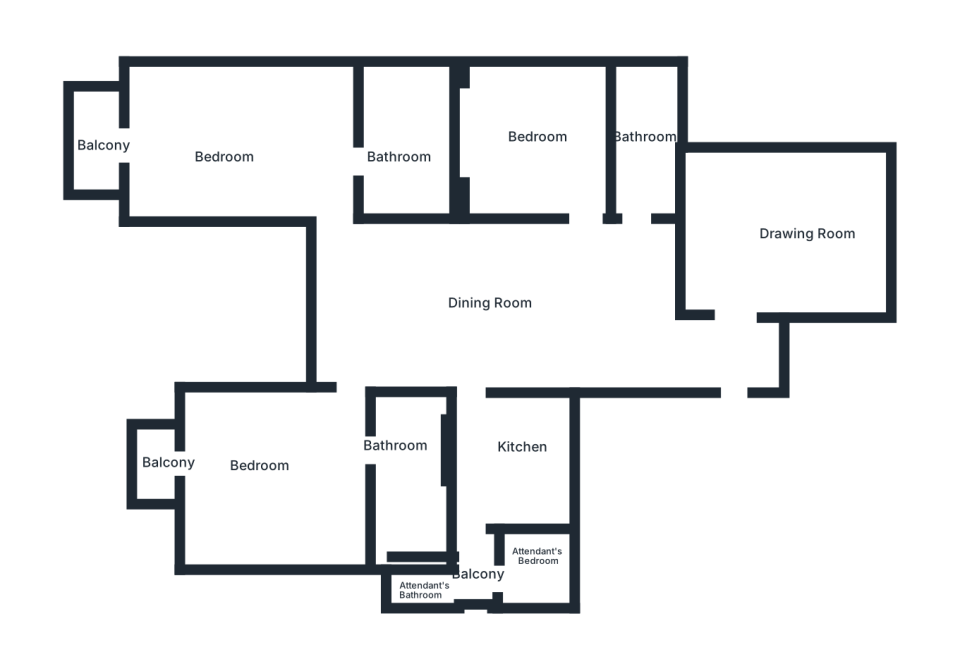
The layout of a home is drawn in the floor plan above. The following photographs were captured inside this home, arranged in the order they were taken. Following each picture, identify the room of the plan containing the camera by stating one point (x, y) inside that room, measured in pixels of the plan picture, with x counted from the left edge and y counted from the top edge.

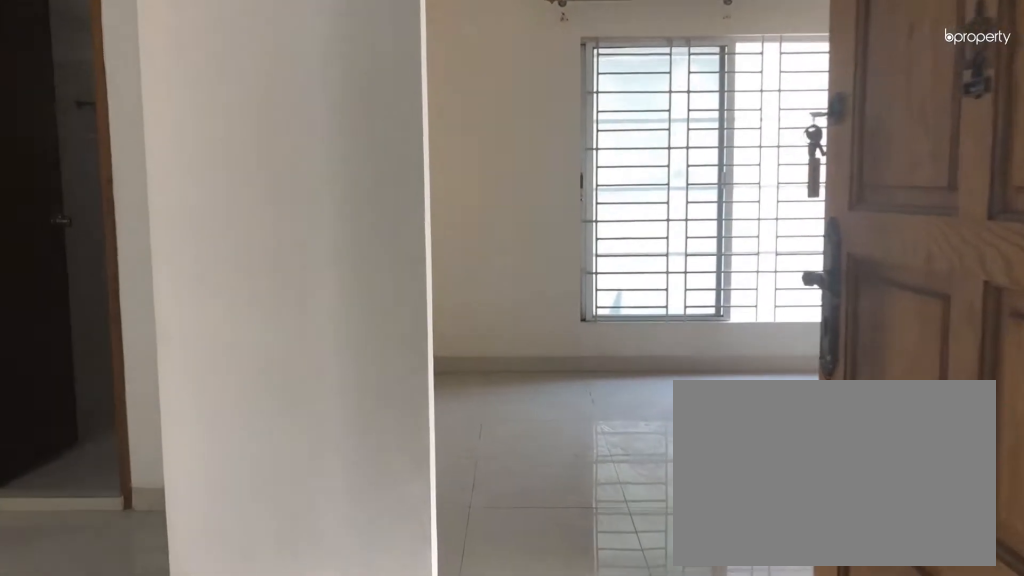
(730, 392)
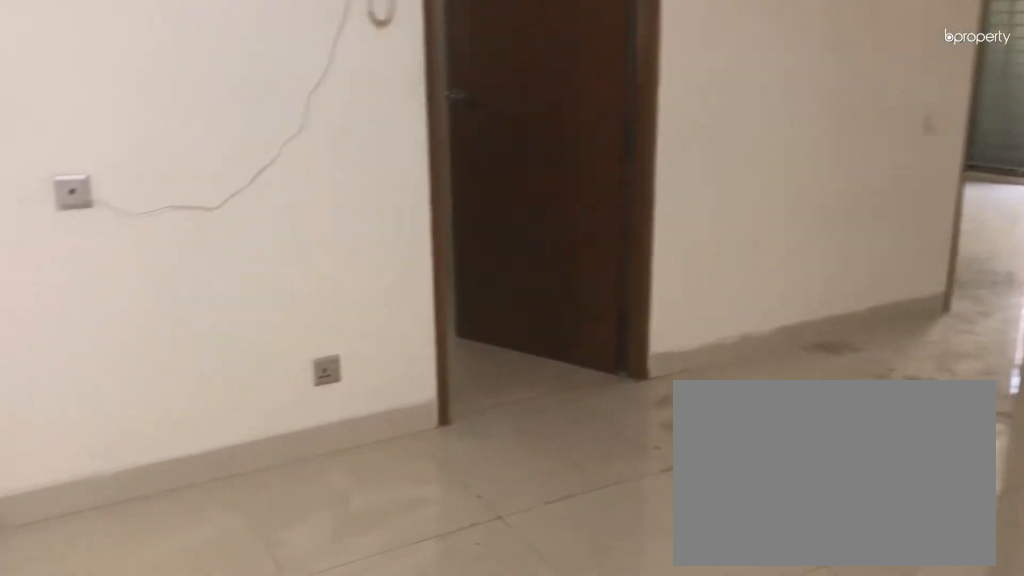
(486, 310)
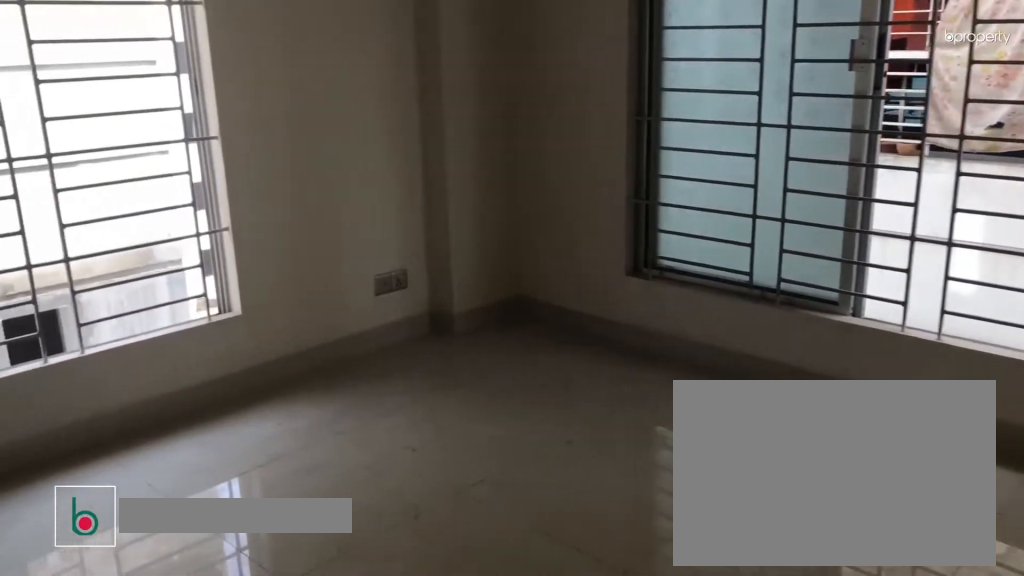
(768, 245)
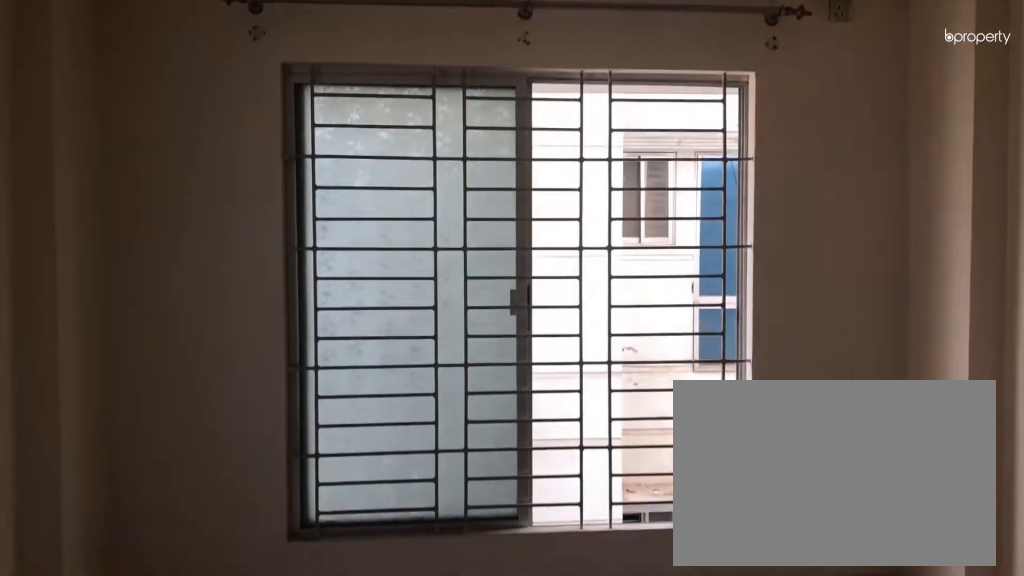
(768, 245)
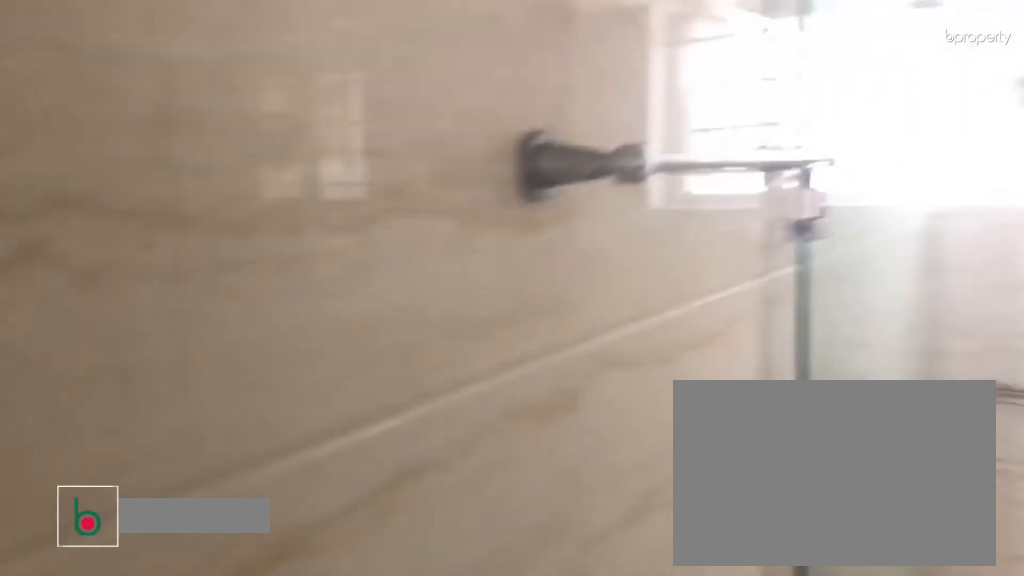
(646, 146)
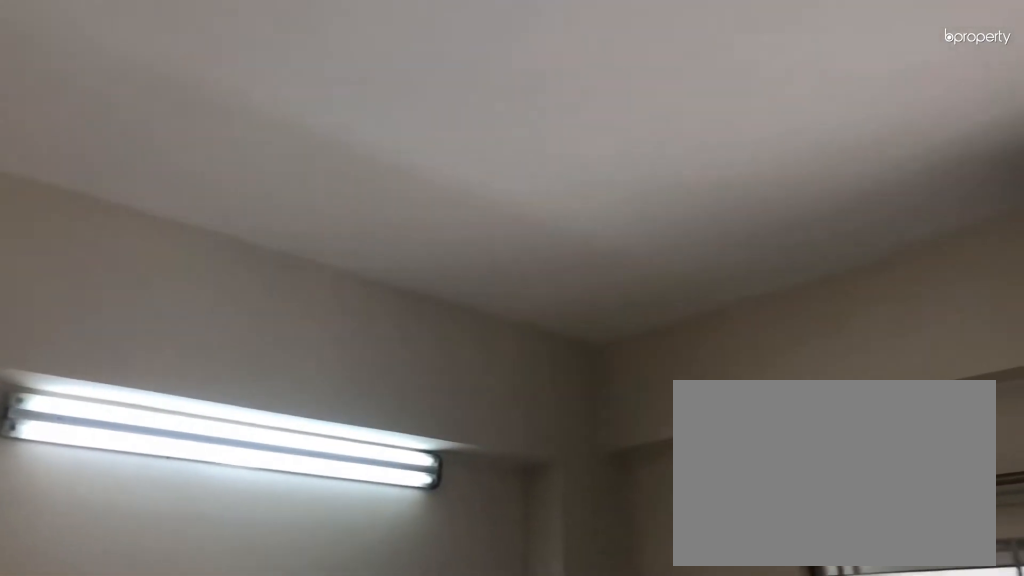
(540, 142)
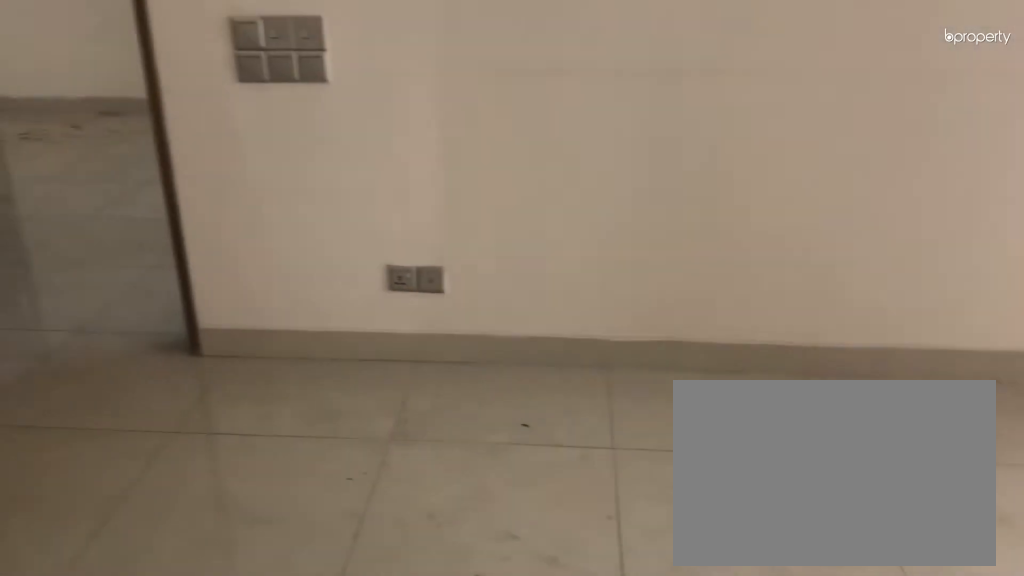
(211, 135)
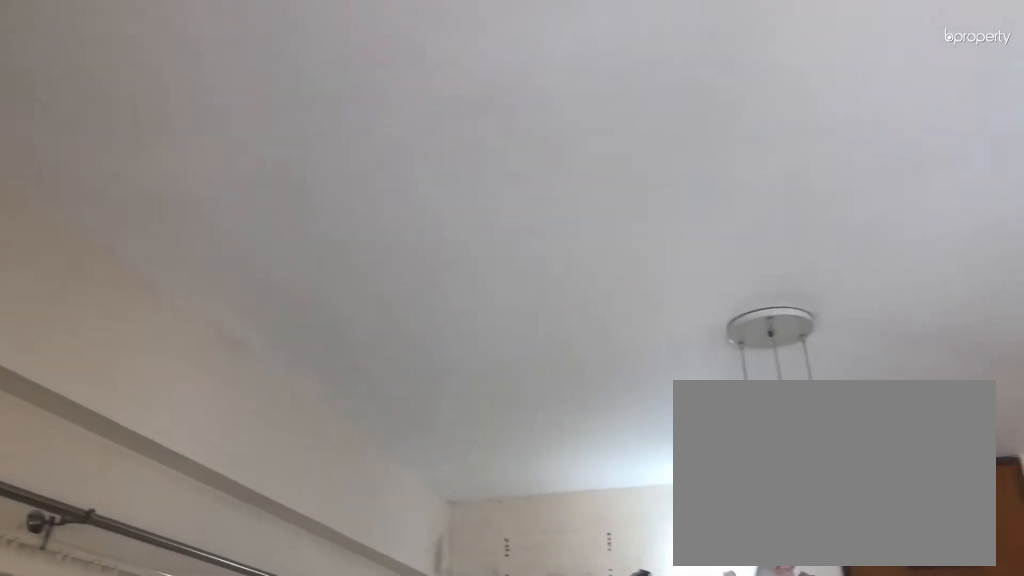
(211, 135)
